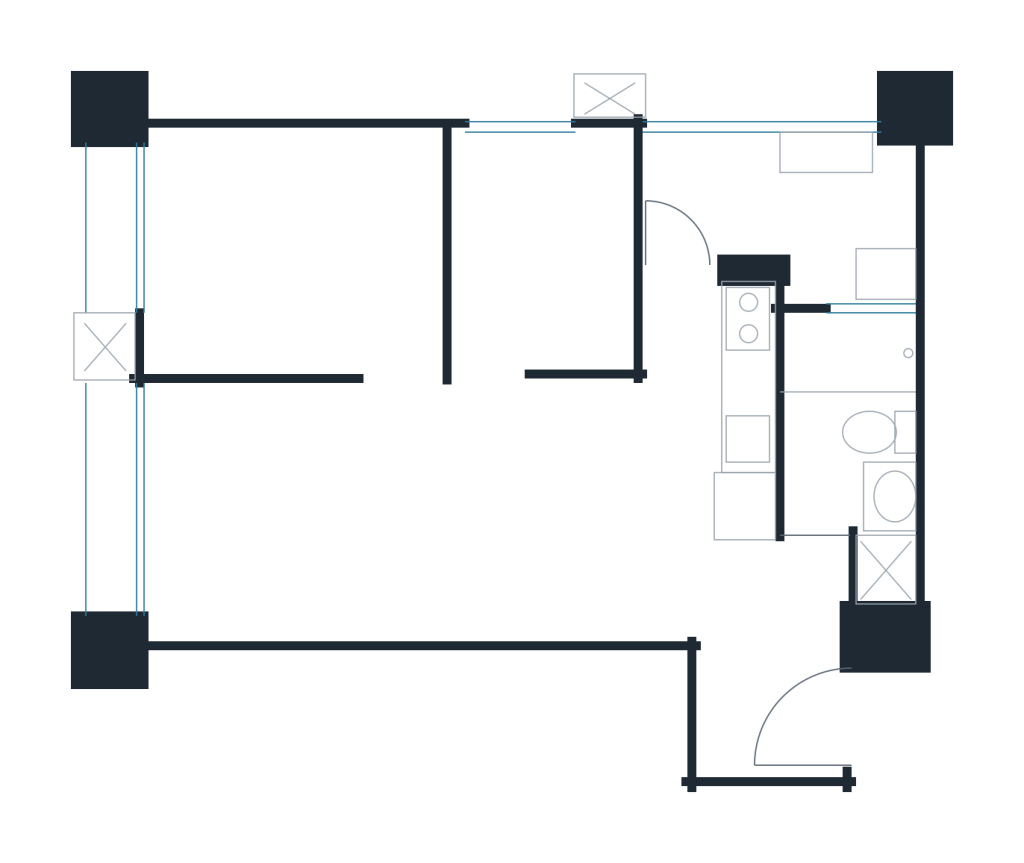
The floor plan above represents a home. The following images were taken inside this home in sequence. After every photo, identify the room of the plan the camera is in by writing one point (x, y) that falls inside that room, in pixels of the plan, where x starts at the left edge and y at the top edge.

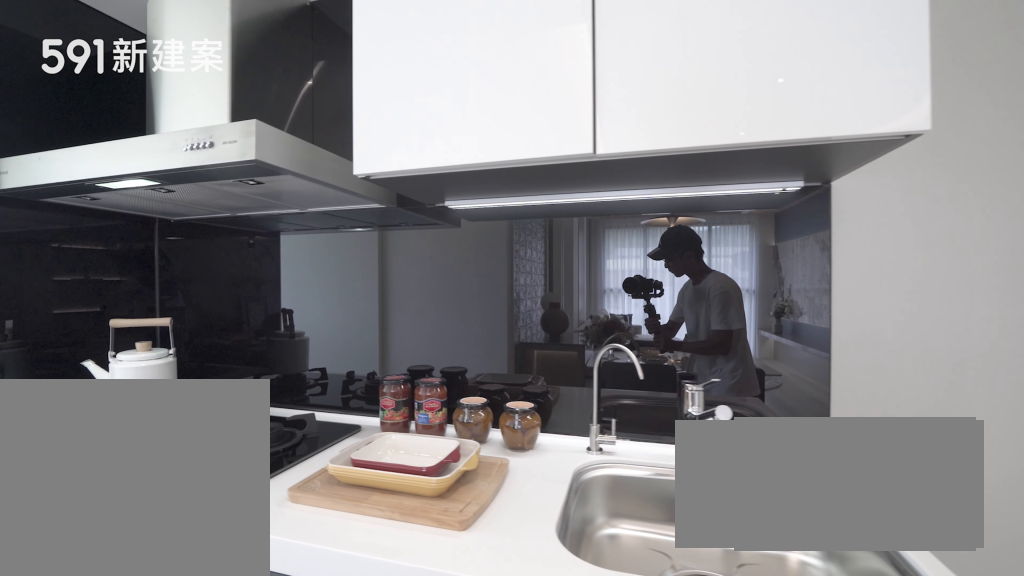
(708, 412)
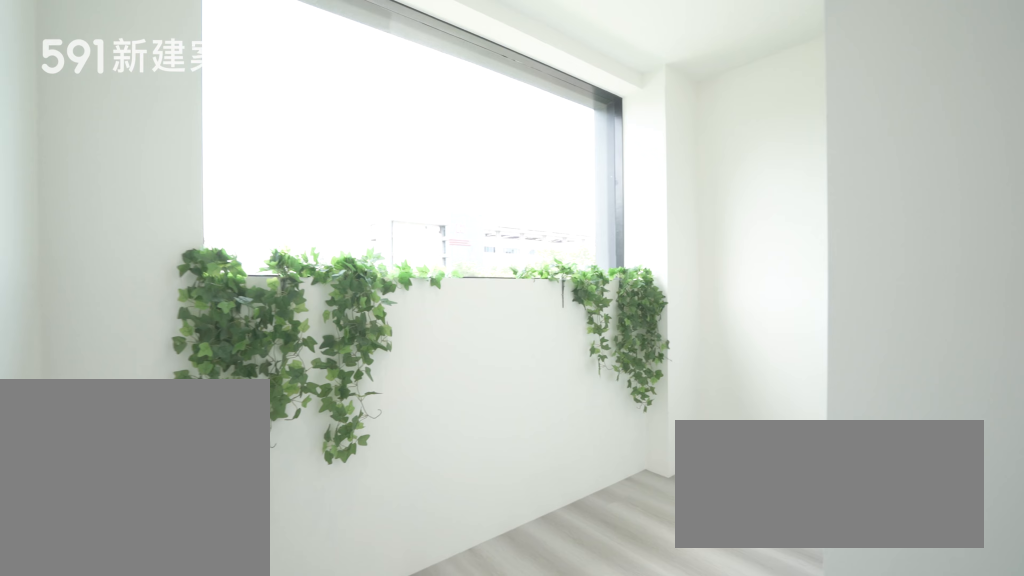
(789, 210)
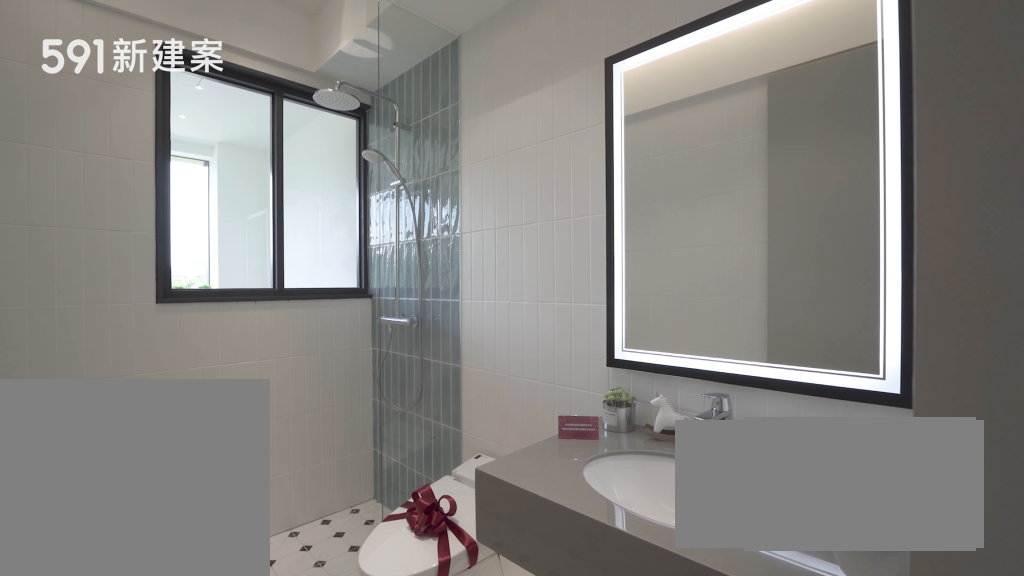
(849, 416)
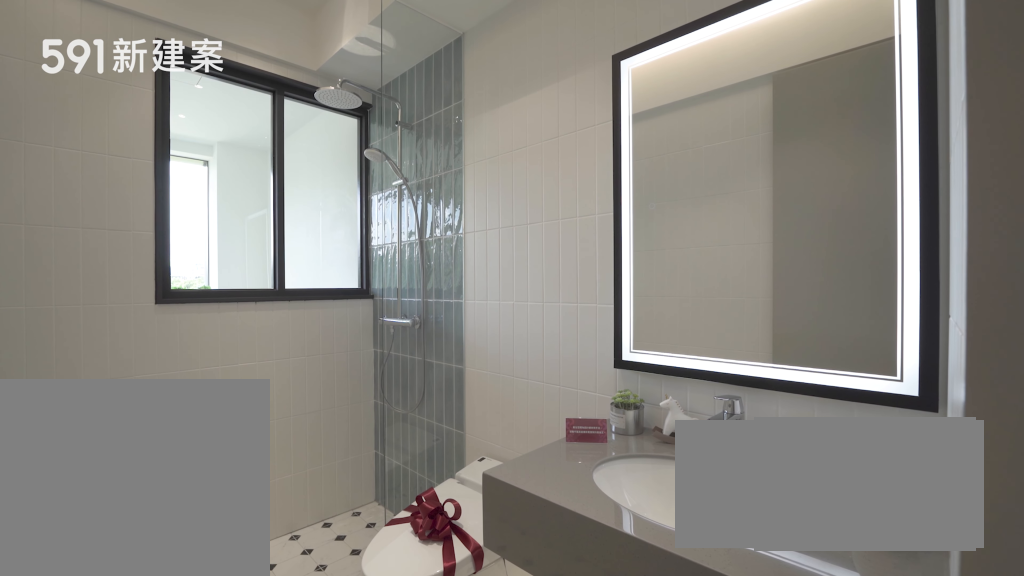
(849, 416)
